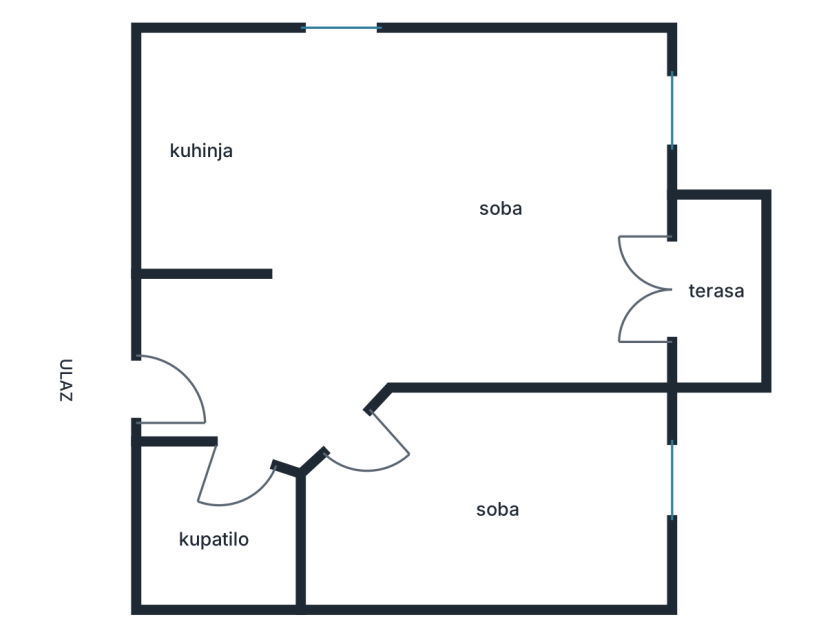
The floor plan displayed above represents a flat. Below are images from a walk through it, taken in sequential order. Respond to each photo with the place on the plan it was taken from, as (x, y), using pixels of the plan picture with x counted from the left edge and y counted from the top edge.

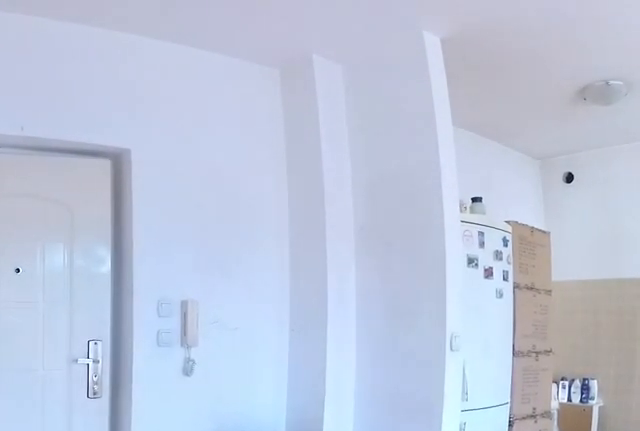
(348, 421)
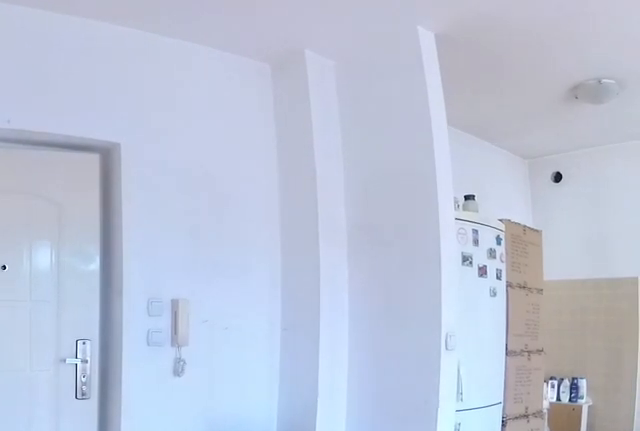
(333, 421)
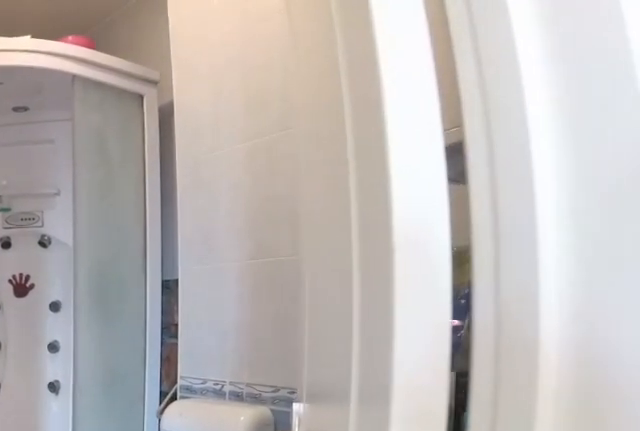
(265, 408)
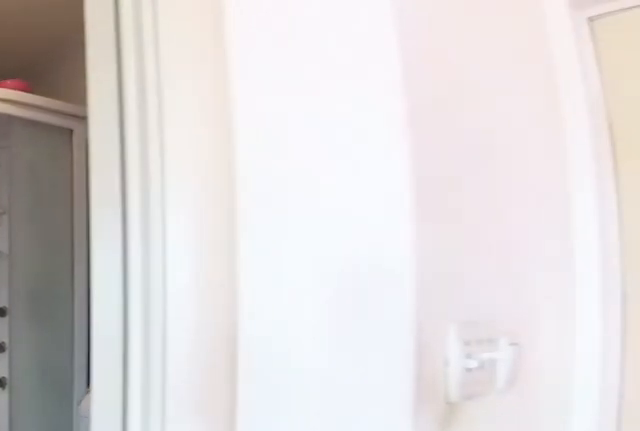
(266, 381)
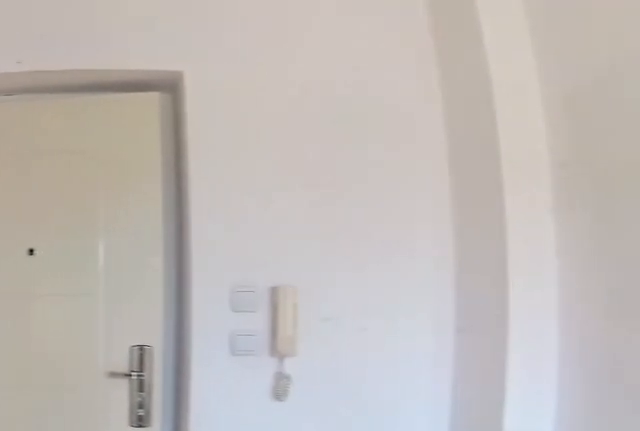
(286, 376)
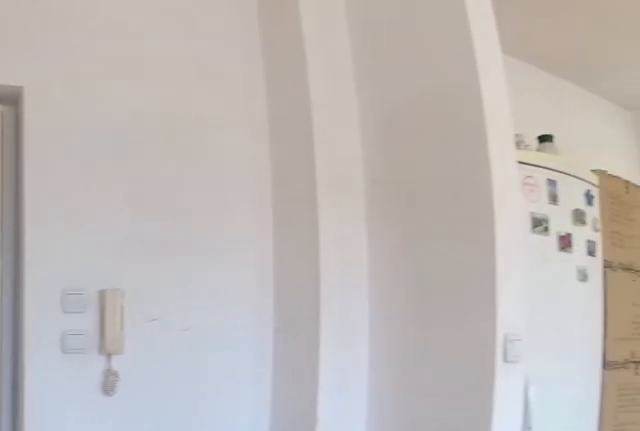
(289, 378)
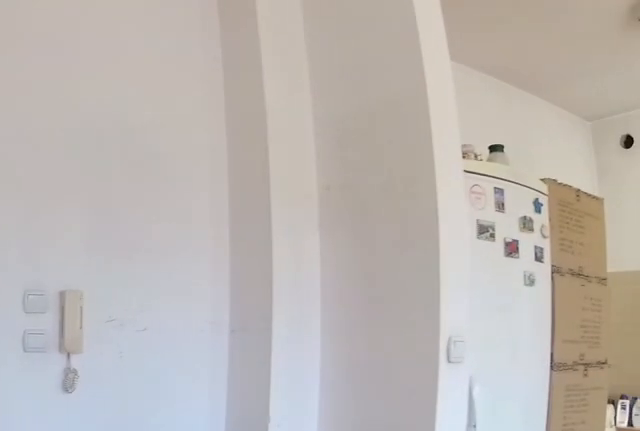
(290, 379)
